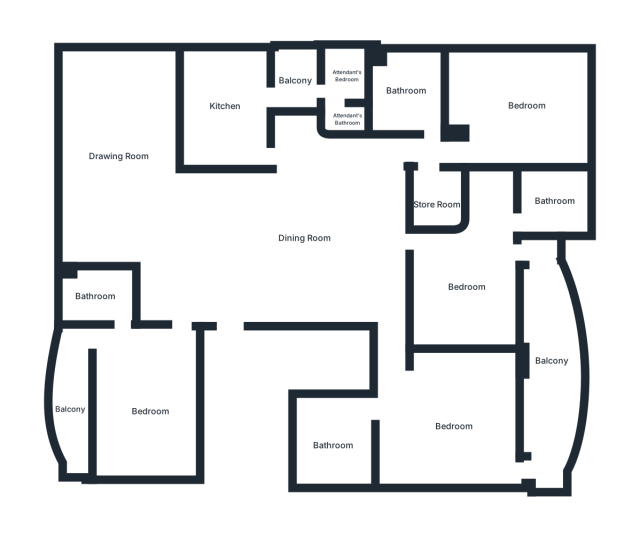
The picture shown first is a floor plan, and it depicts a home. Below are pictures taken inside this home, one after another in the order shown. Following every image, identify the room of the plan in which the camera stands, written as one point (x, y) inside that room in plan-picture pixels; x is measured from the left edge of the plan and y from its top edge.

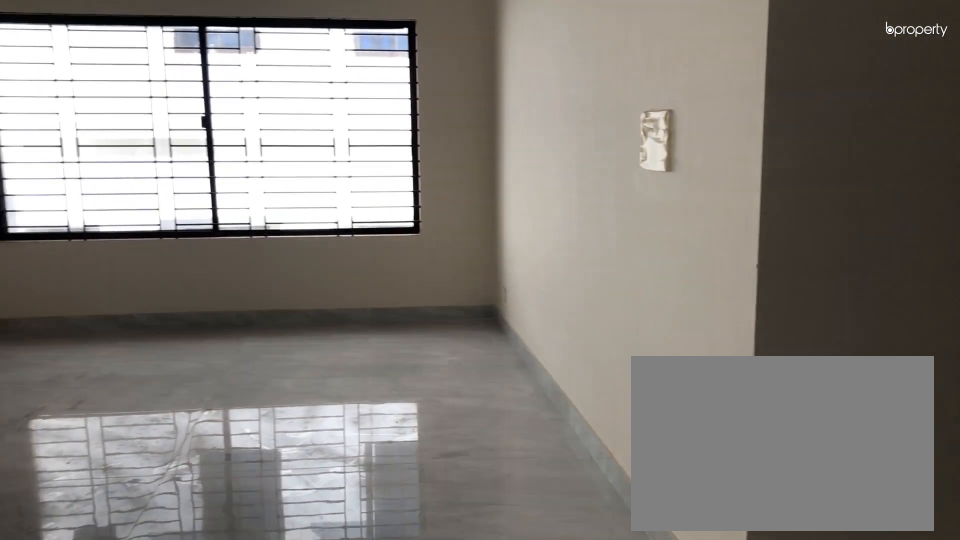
(116, 138)
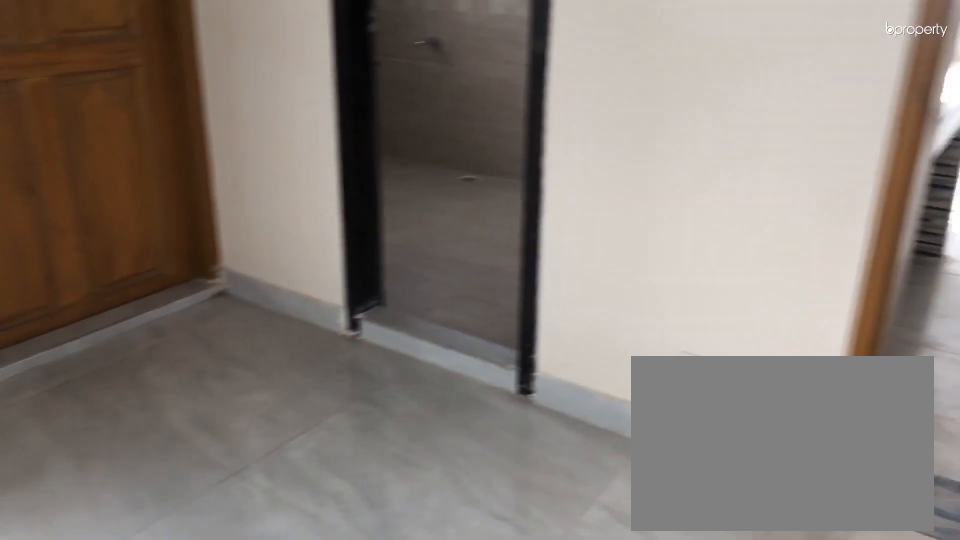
(145, 412)
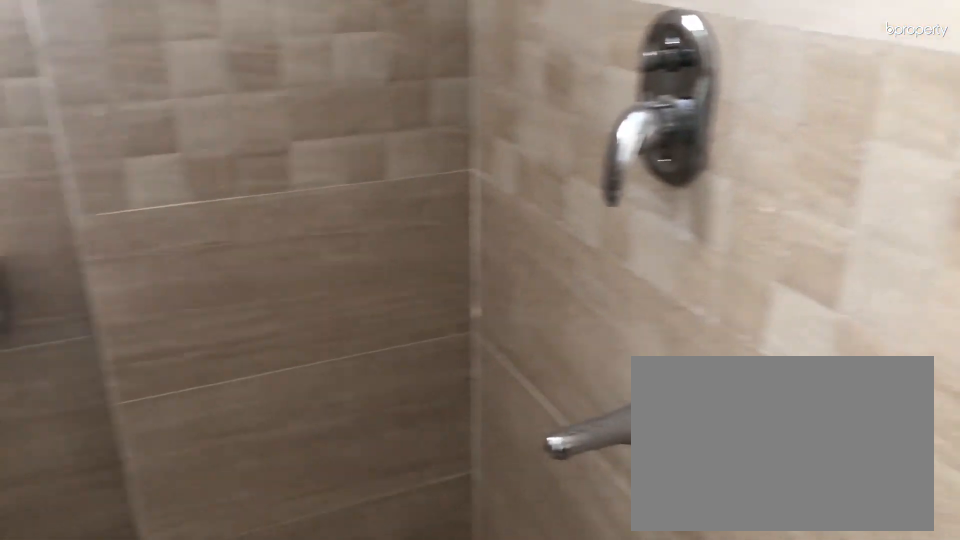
(97, 295)
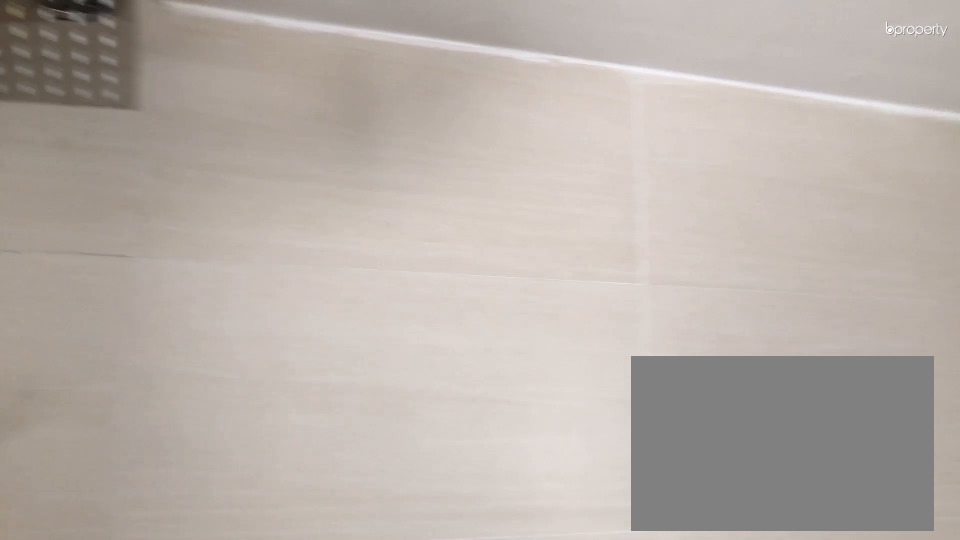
(97, 295)
